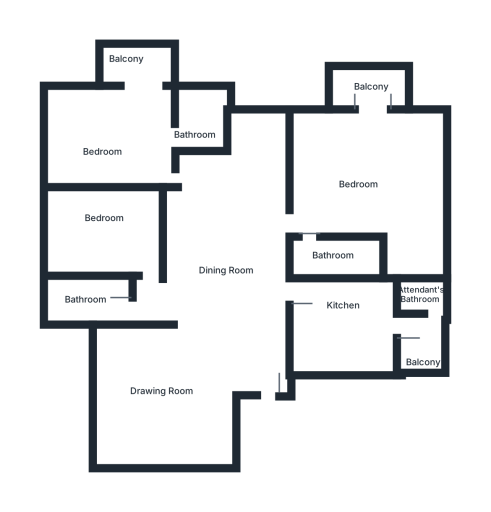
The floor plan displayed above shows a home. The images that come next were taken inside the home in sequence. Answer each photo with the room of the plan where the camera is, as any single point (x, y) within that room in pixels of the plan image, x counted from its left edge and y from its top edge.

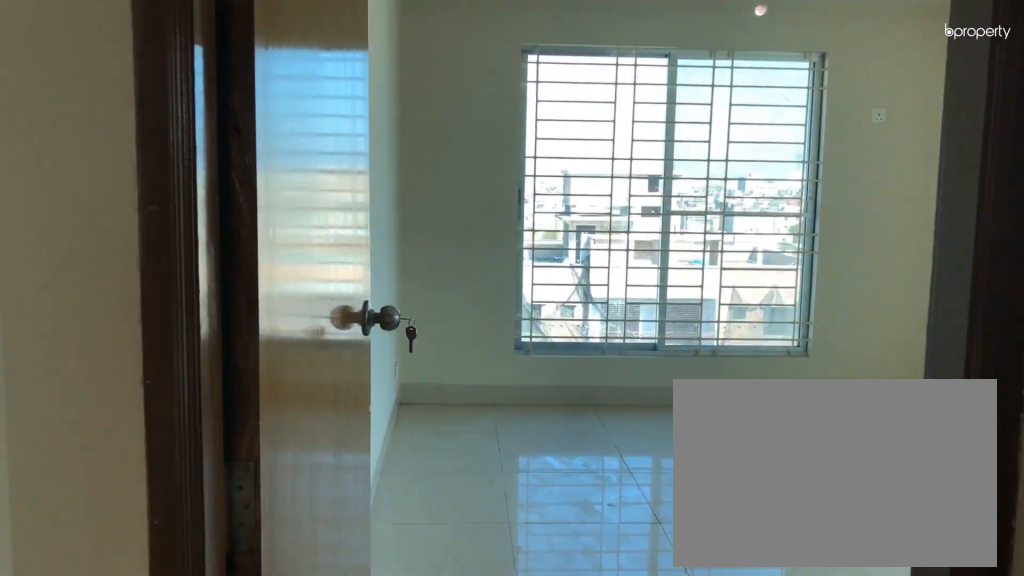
(206, 184)
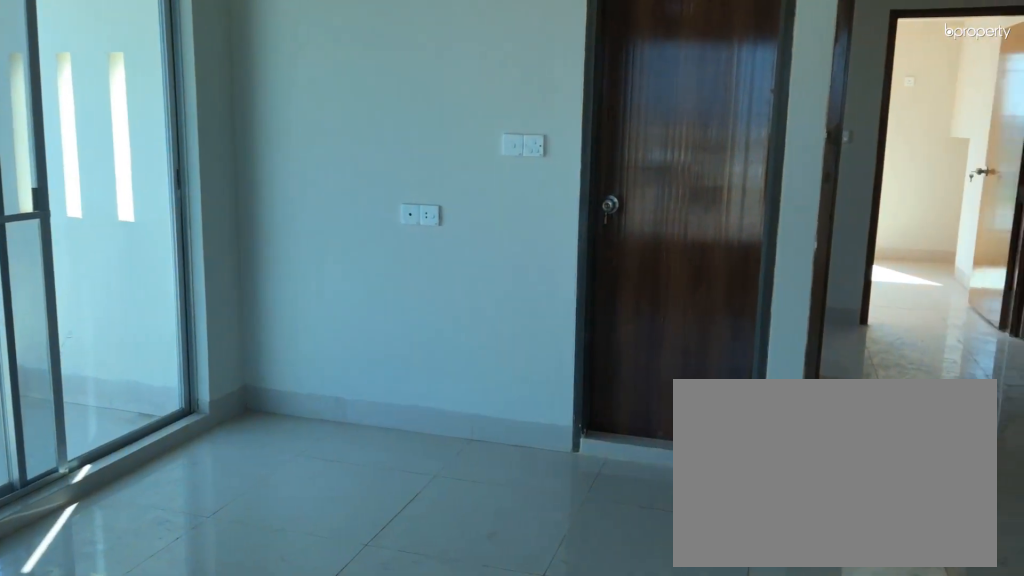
(117, 135)
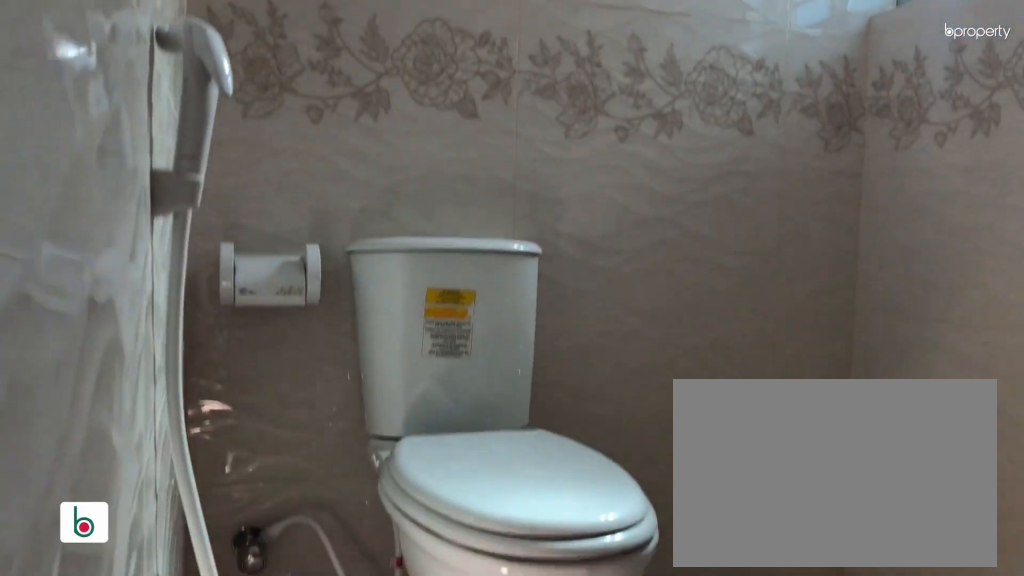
(202, 125)
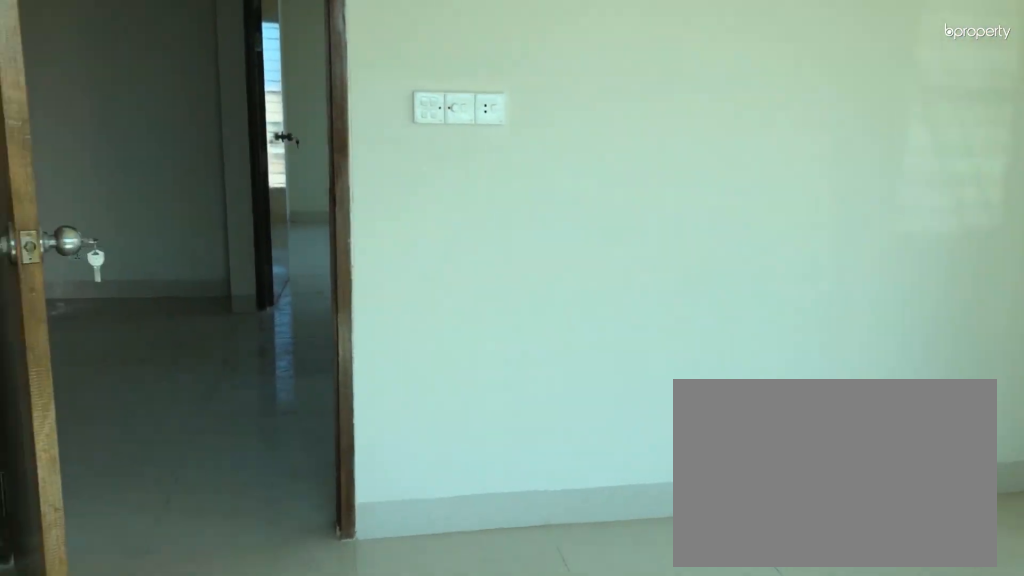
(368, 180)
